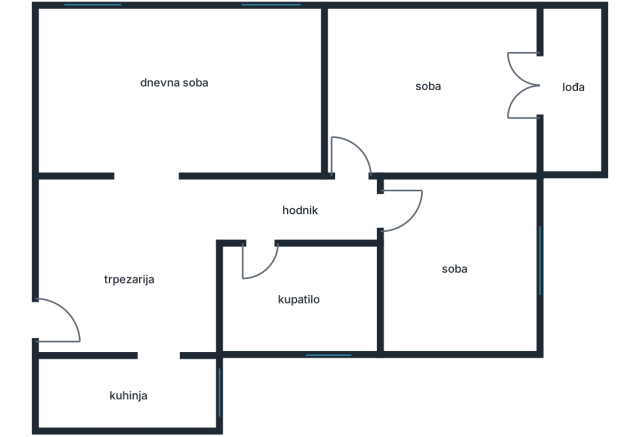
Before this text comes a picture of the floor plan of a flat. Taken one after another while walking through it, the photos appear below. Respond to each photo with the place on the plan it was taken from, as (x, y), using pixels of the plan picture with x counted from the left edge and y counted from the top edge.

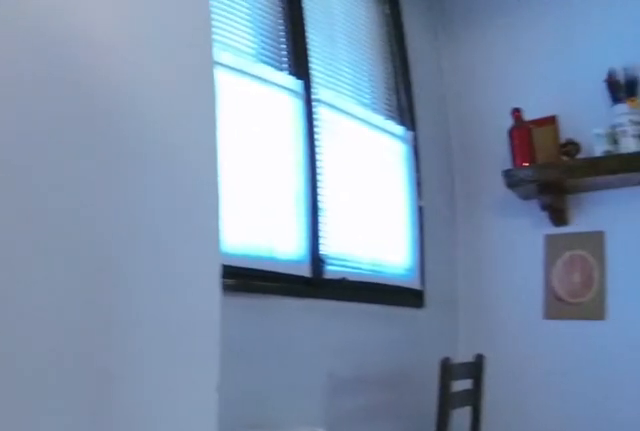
(147, 305)
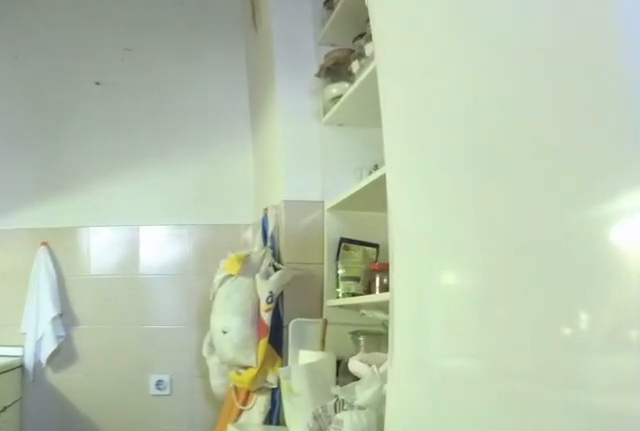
(143, 383)
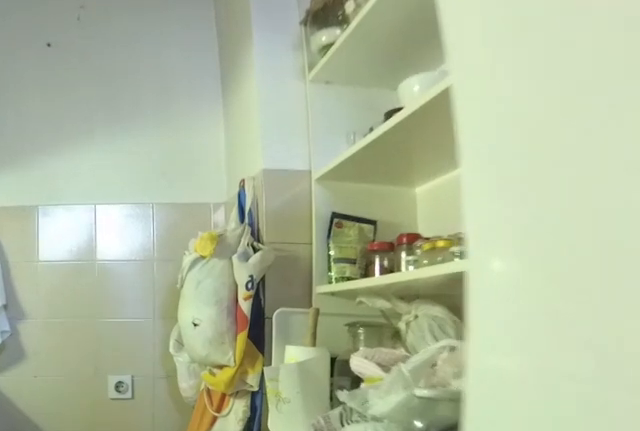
(131, 385)
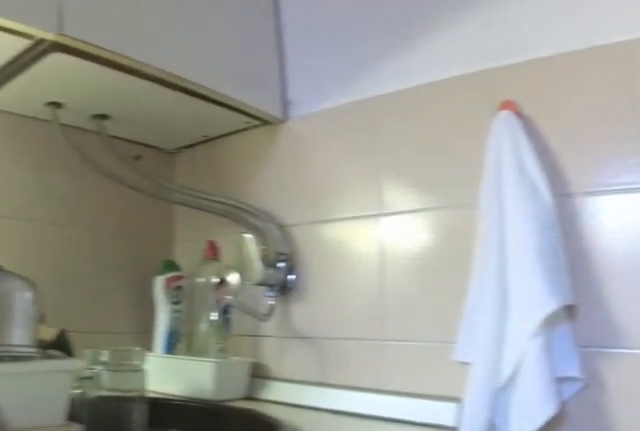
(80, 374)
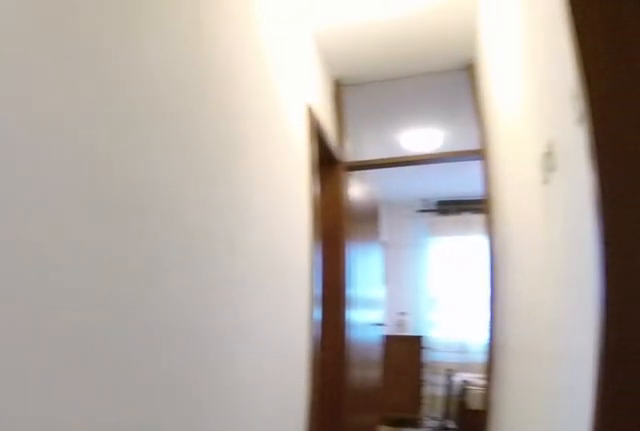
(181, 228)
